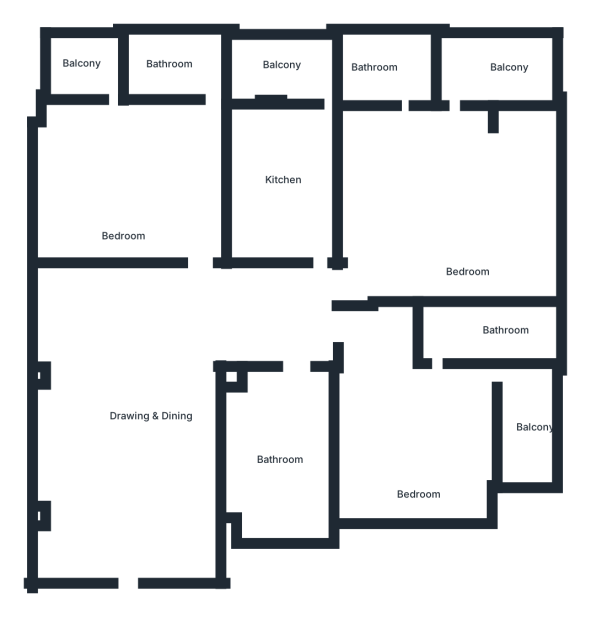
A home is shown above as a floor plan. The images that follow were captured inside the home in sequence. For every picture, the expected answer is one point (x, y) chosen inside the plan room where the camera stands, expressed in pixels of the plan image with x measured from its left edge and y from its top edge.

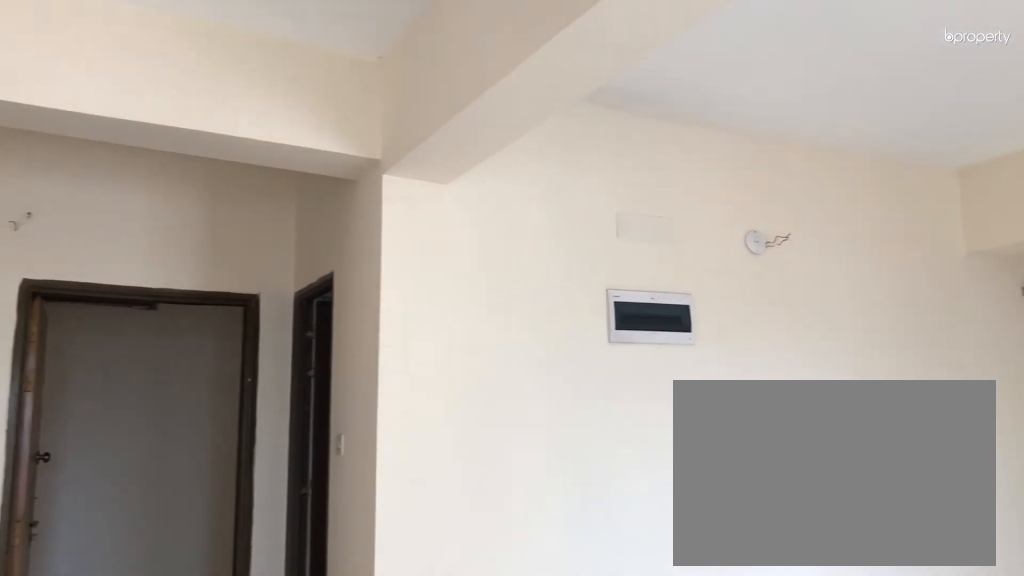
(154, 386)
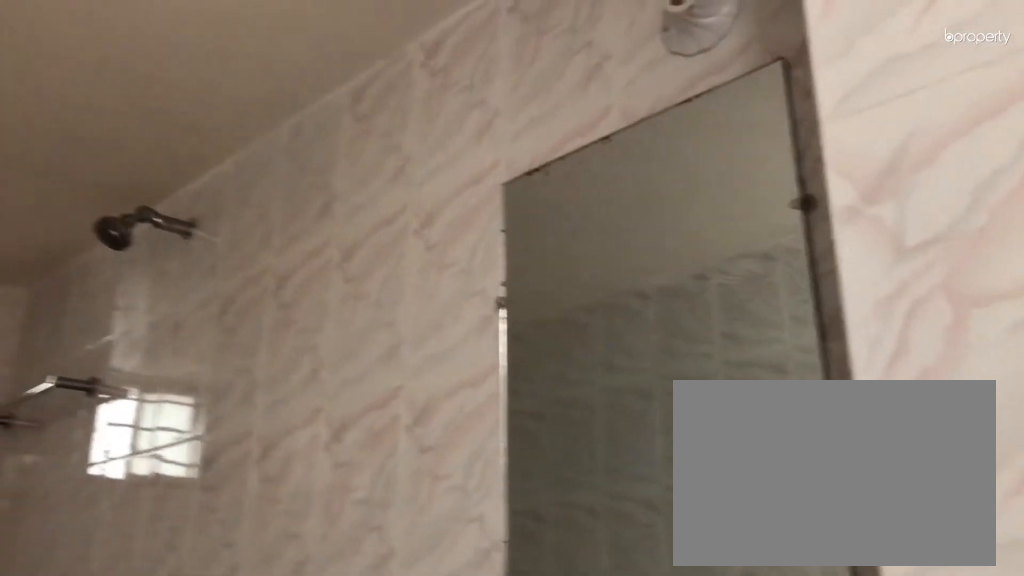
(276, 446)
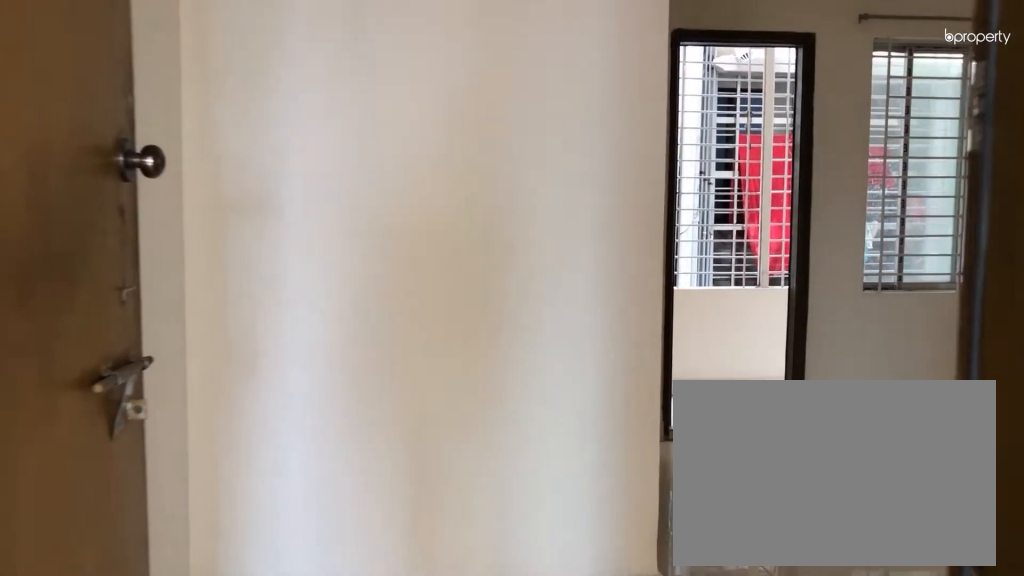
(357, 326)
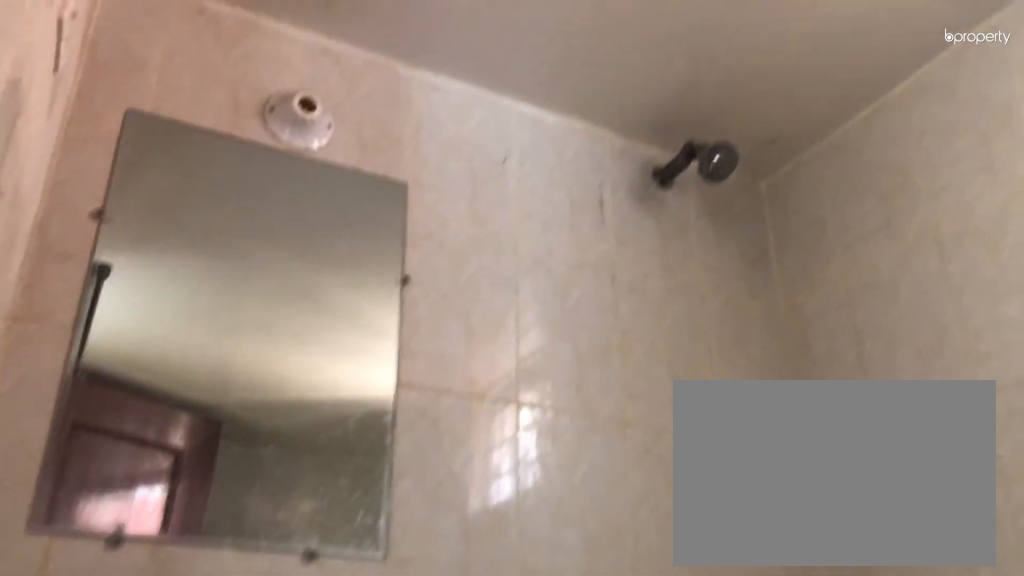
(389, 64)
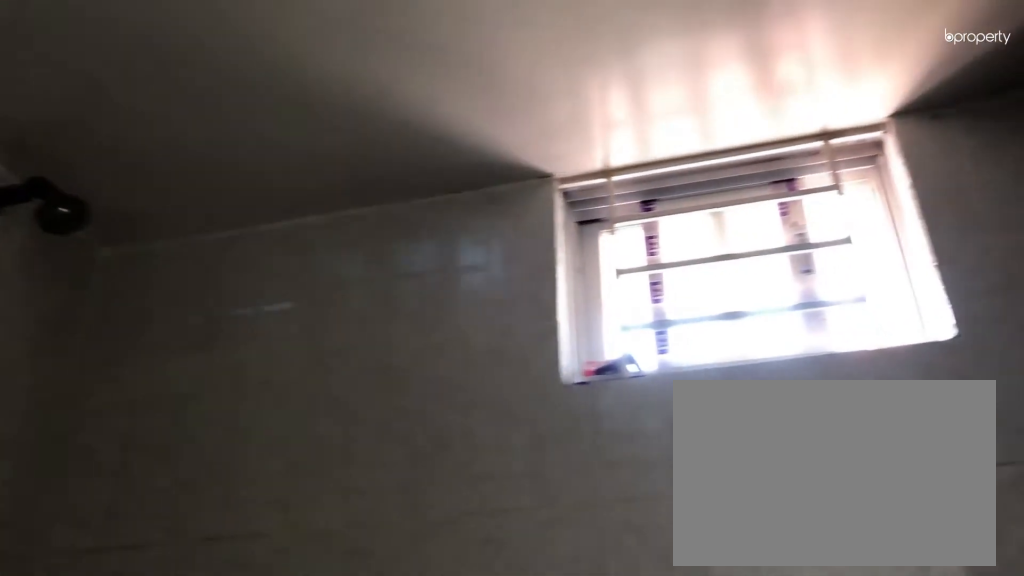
(389, 64)
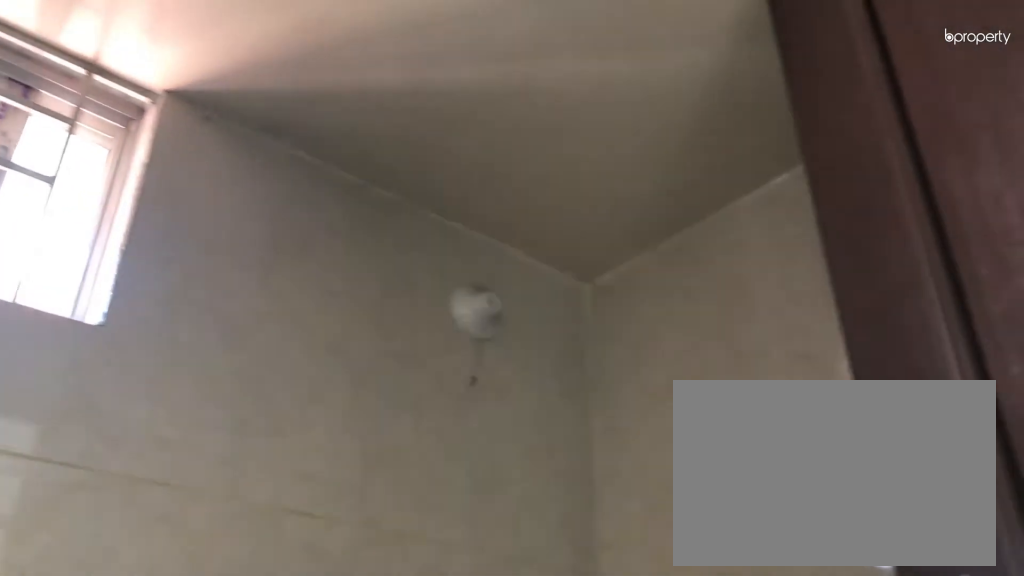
(389, 64)
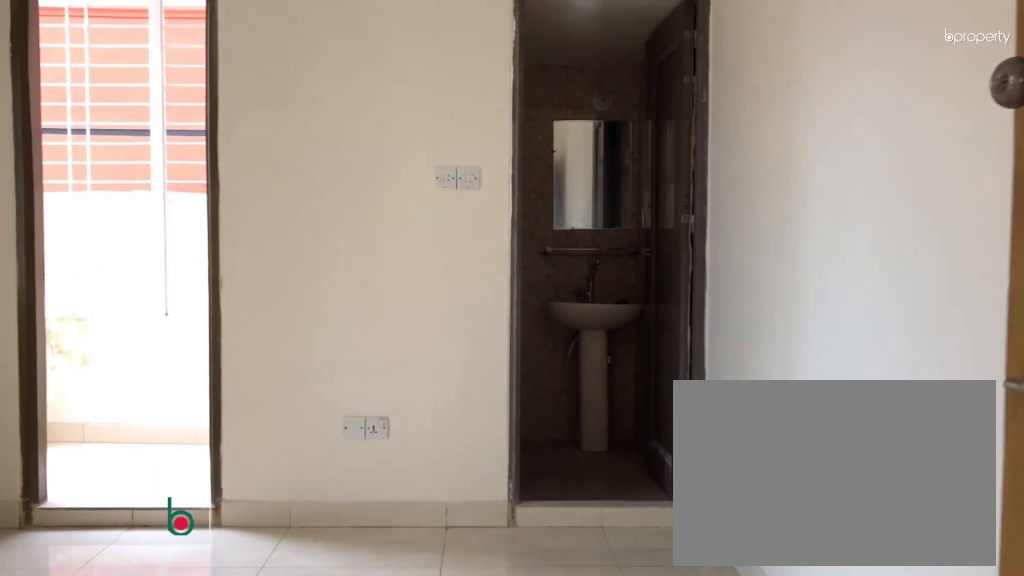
(132, 190)
